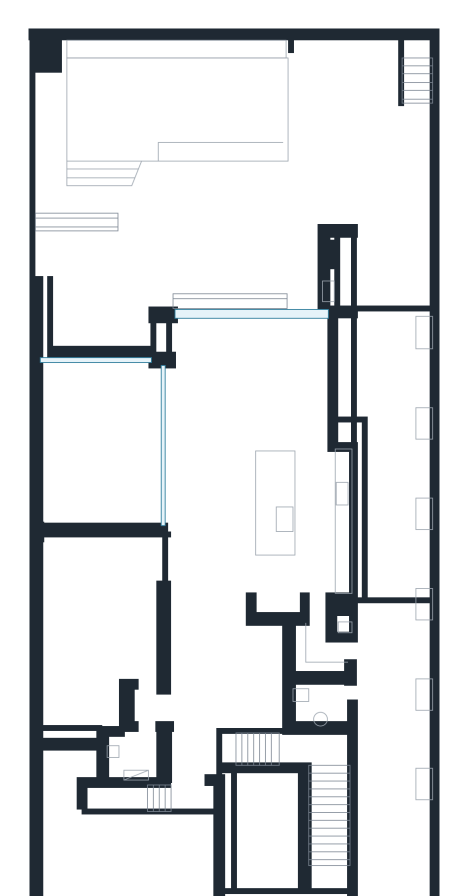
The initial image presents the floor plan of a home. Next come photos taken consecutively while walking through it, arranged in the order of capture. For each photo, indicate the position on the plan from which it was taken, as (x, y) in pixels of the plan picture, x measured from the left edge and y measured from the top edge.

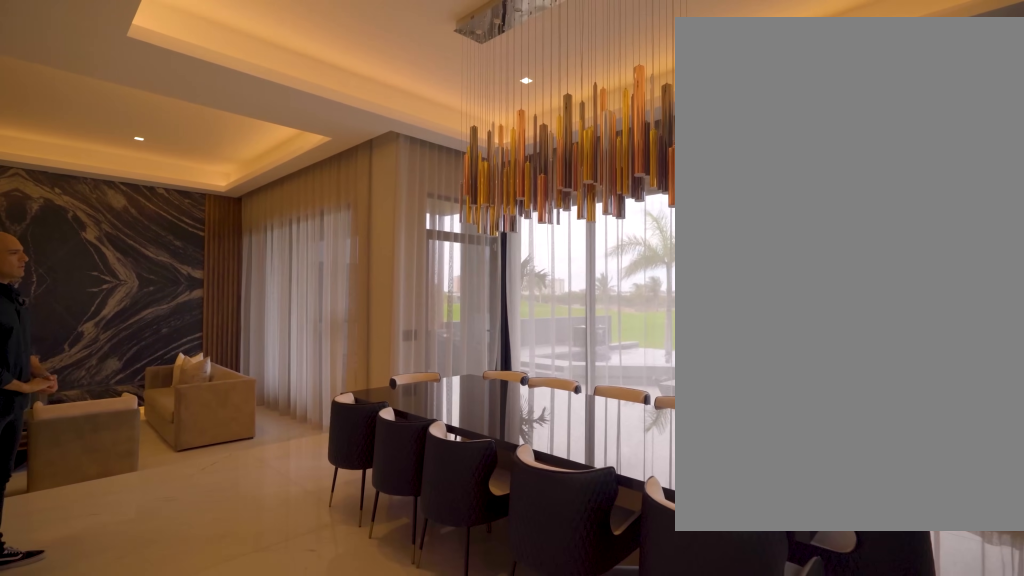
(270, 426)
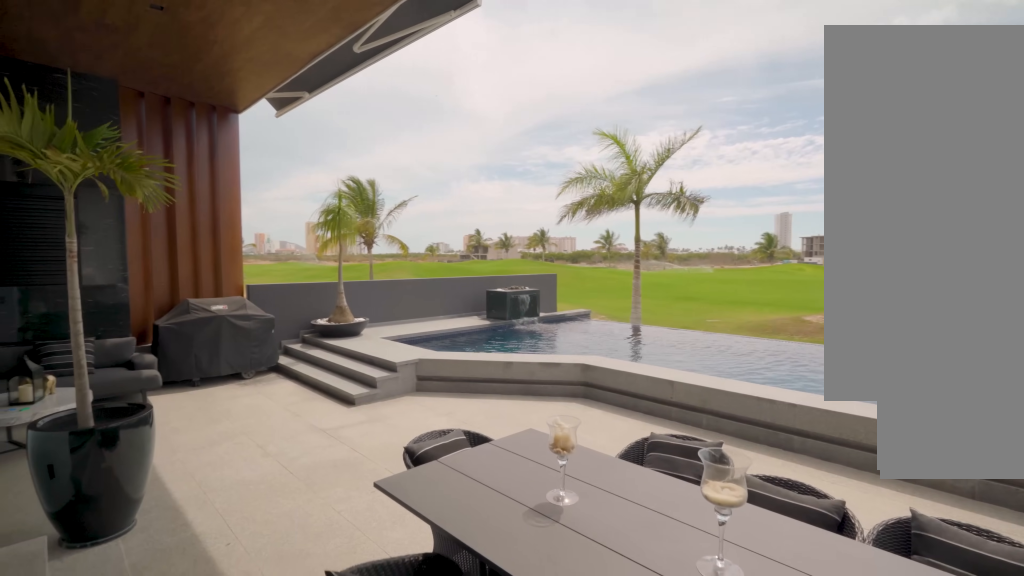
(293, 282)
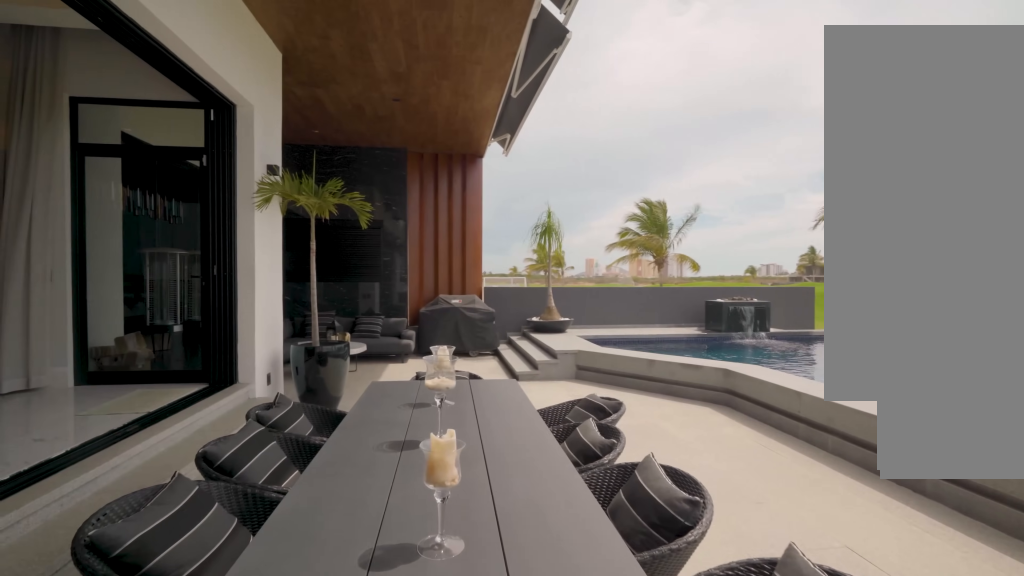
(302, 211)
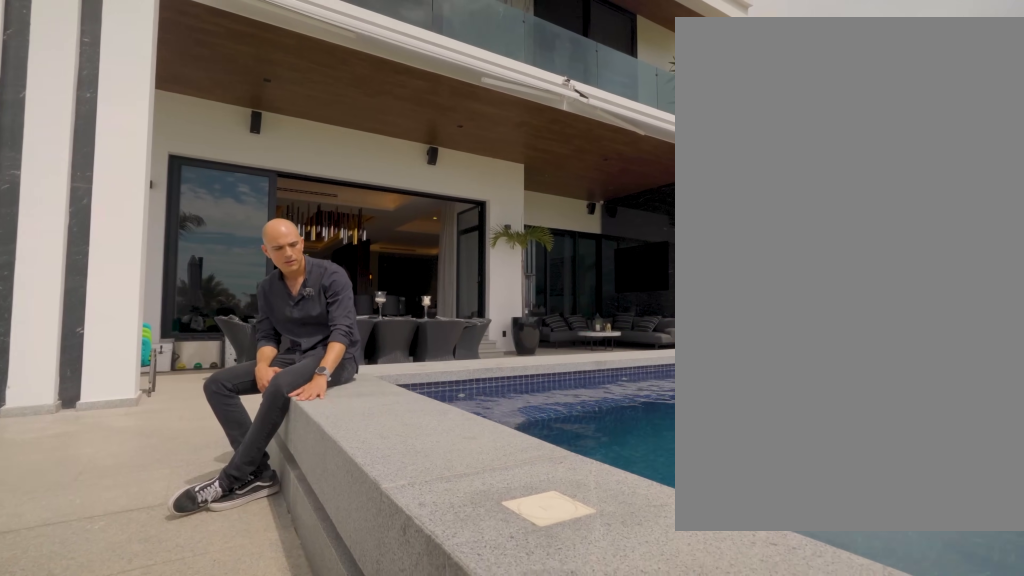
(323, 113)
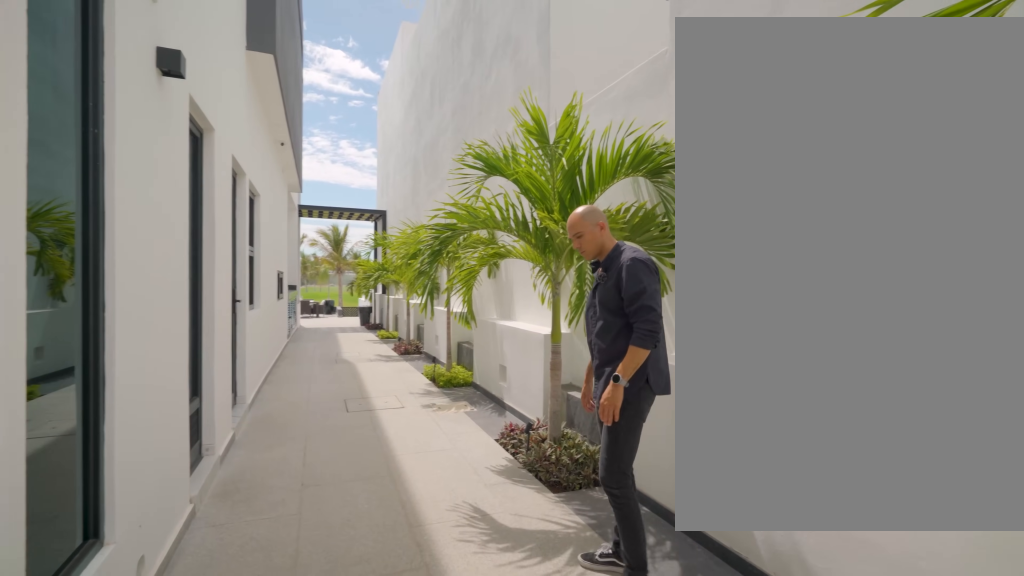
(385, 819)
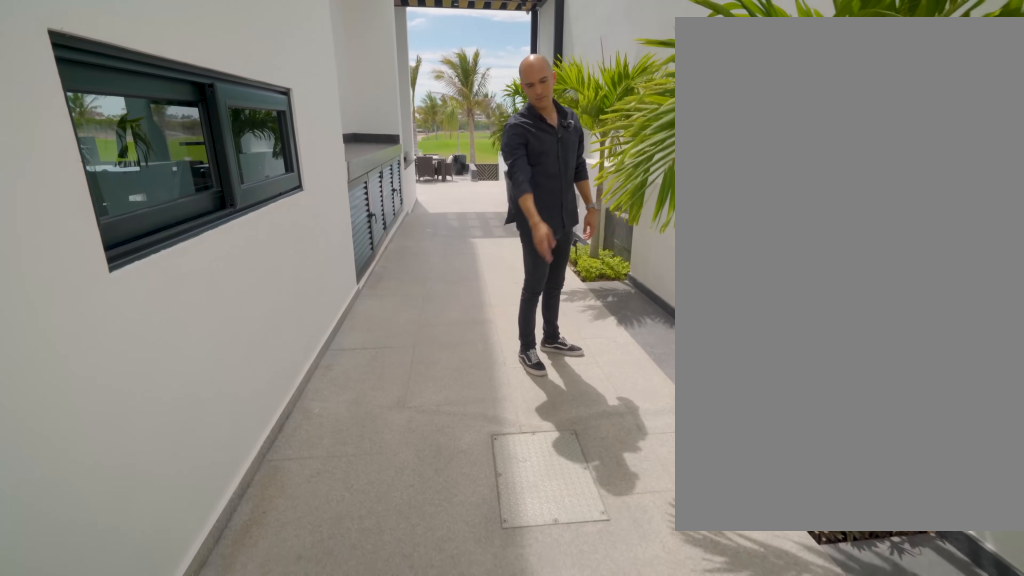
(396, 649)
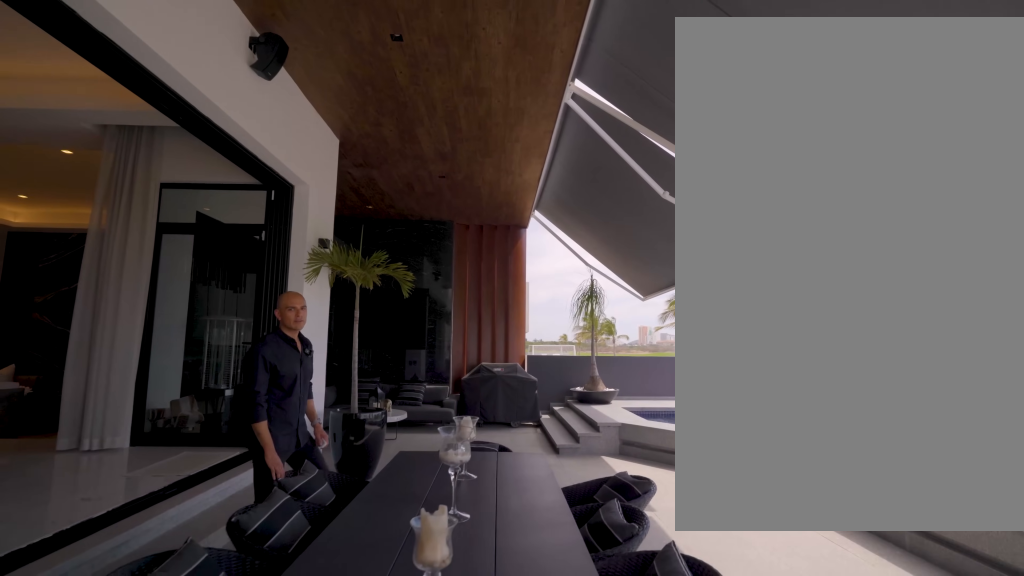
(313, 228)
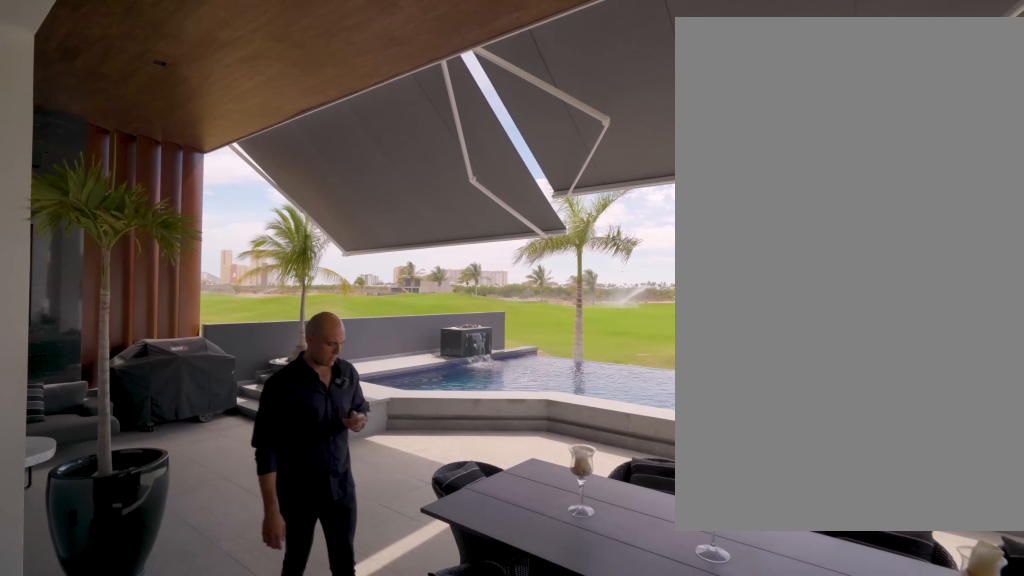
(234, 312)
